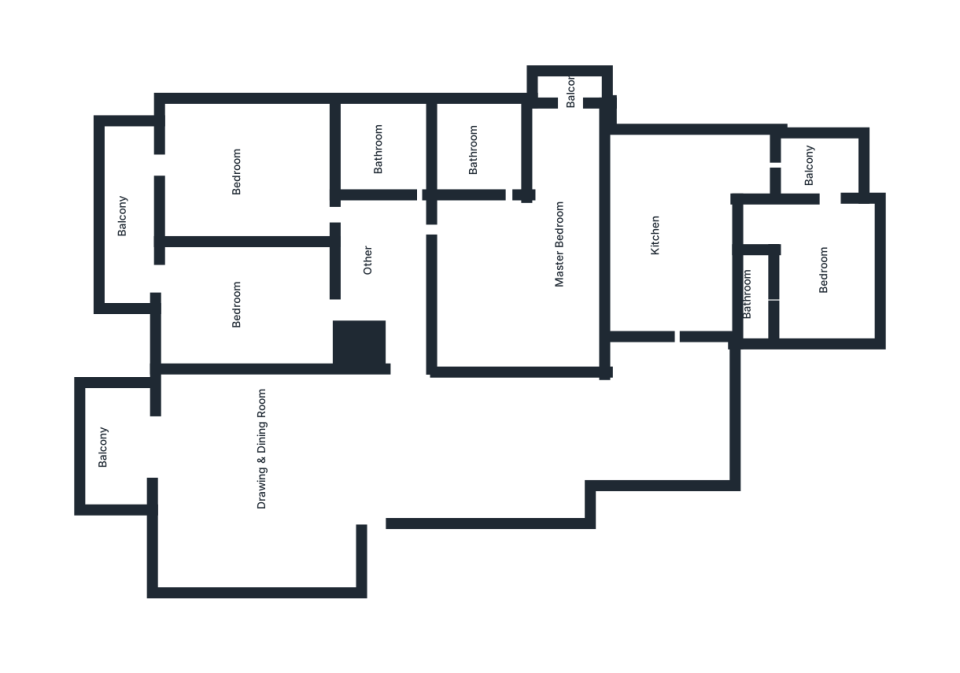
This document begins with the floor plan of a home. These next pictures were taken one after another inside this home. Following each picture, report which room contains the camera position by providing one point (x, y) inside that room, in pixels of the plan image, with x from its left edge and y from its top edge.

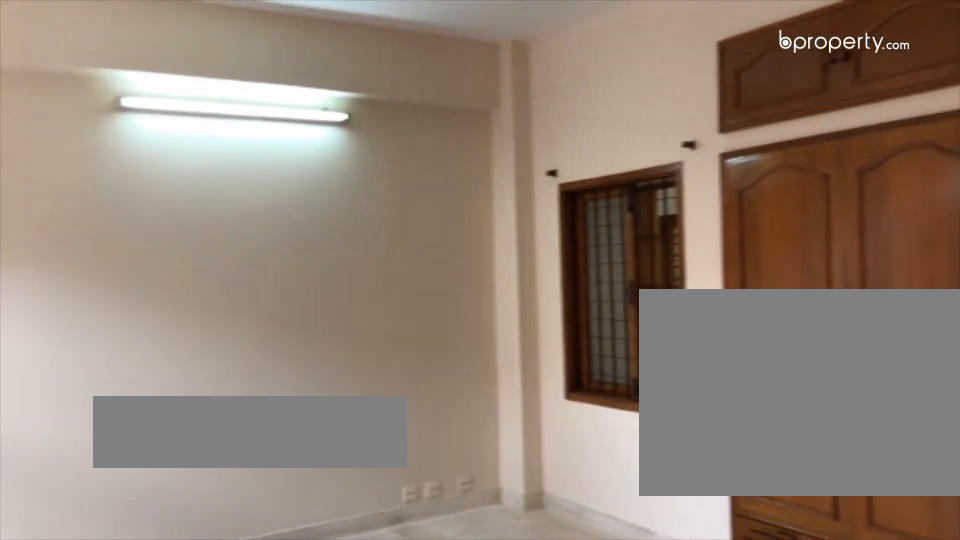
(529, 279)
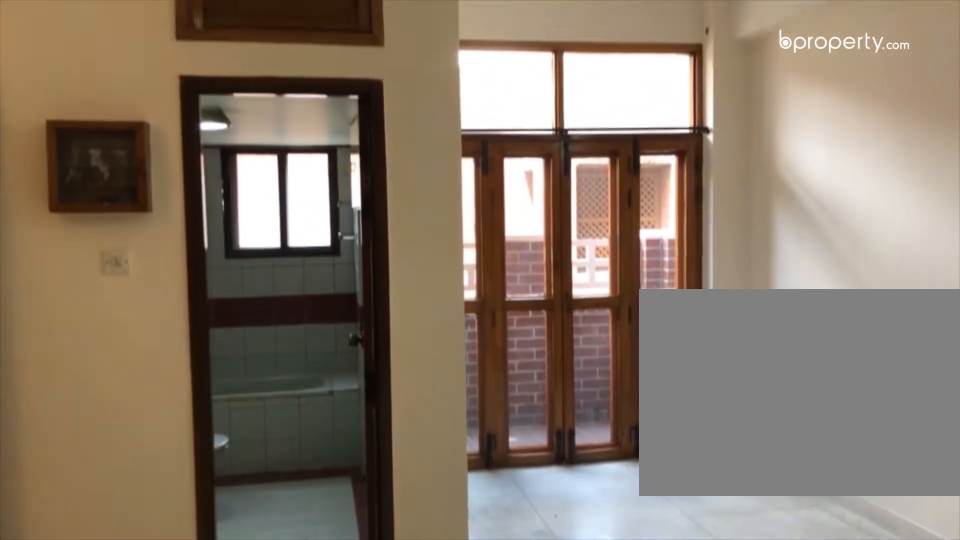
(529, 279)
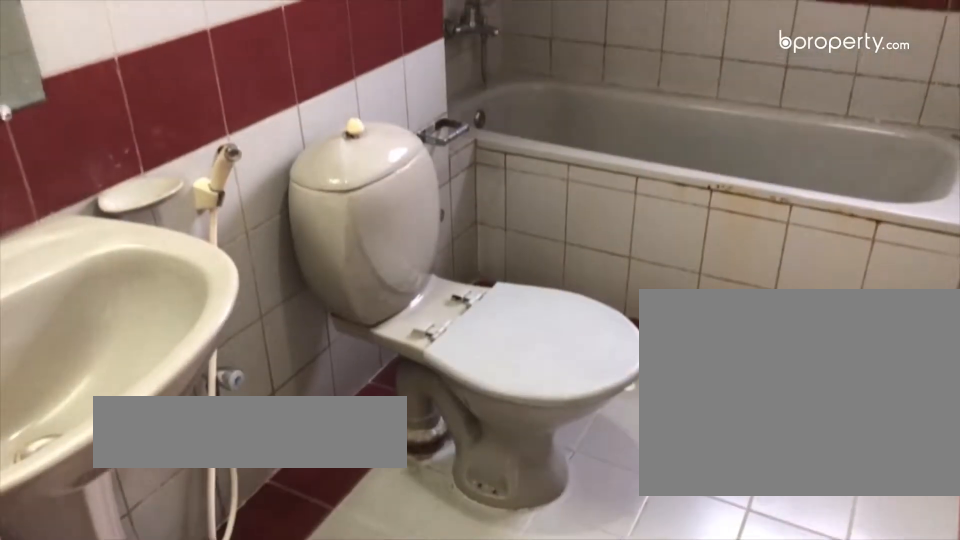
(486, 153)
